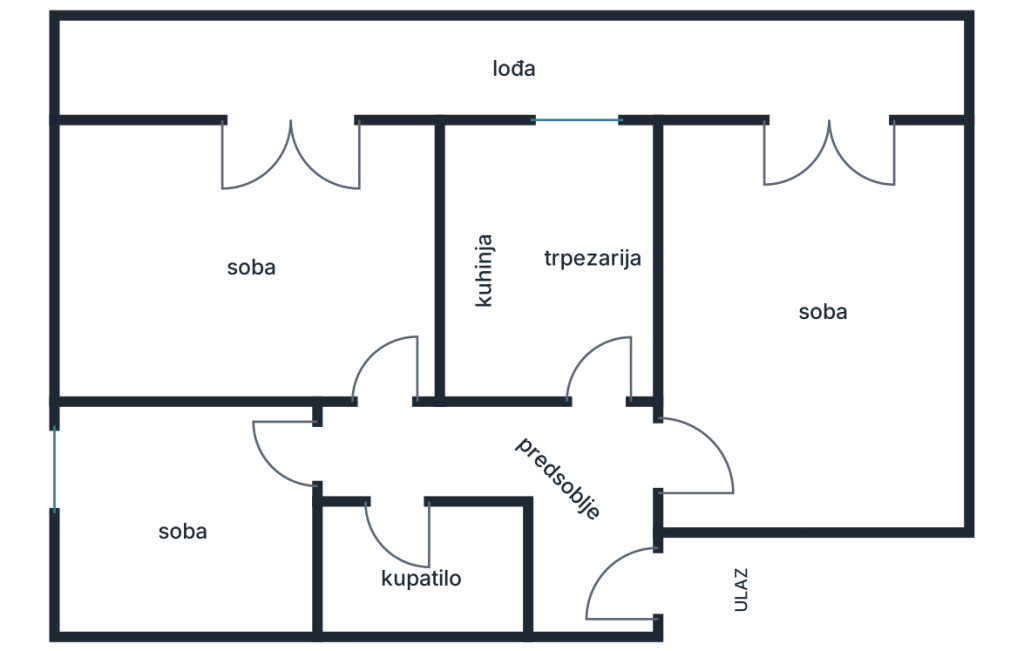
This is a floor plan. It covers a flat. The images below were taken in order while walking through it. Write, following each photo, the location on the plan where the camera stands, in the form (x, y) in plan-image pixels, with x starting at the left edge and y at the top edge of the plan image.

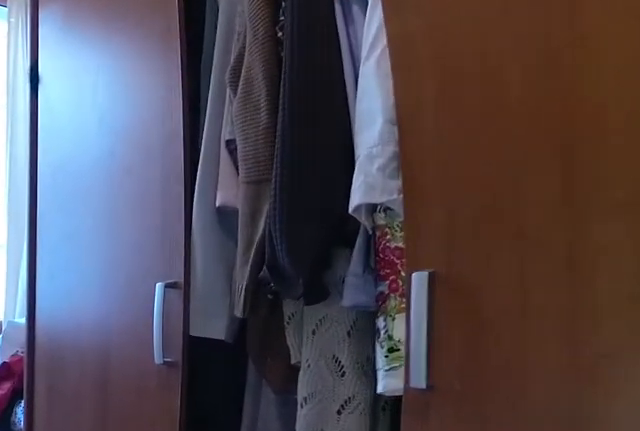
(249, 452)
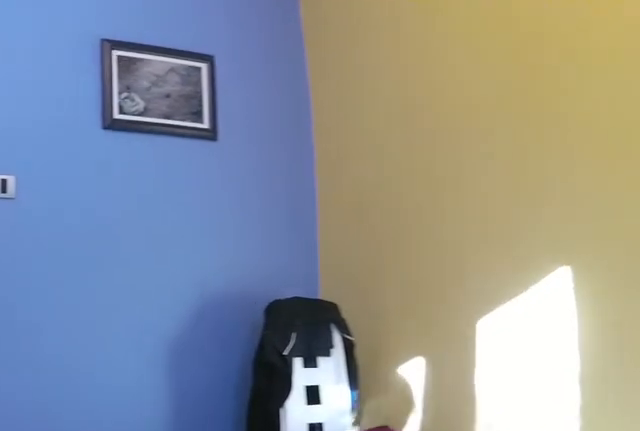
(139, 451)
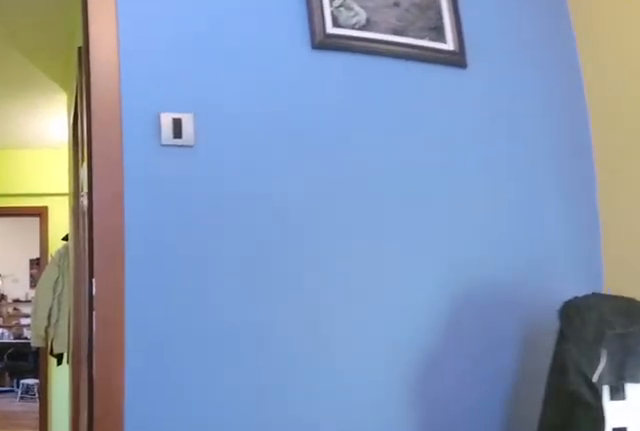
(200, 451)
